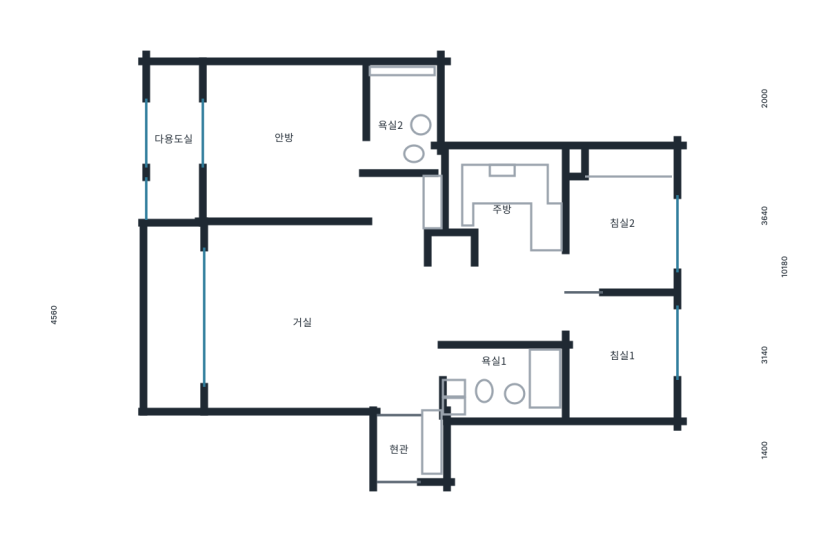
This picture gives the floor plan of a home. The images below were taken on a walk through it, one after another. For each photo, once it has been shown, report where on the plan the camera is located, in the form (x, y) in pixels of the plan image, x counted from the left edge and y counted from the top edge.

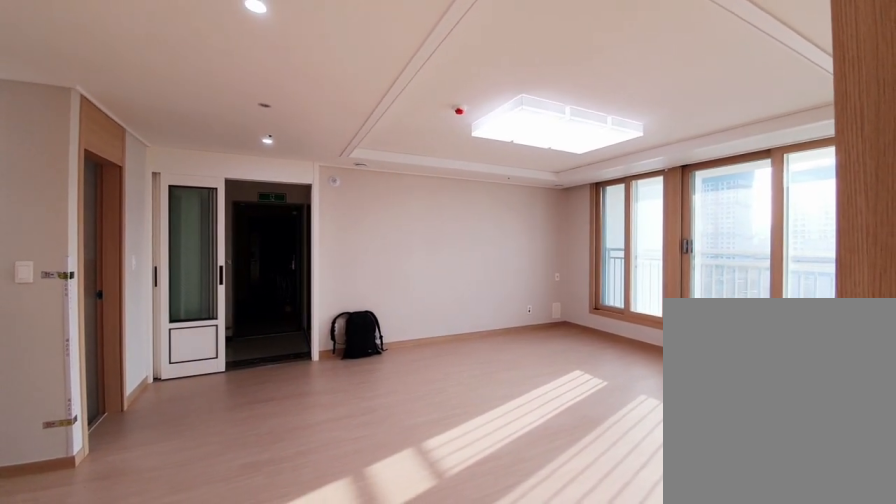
(392, 215)
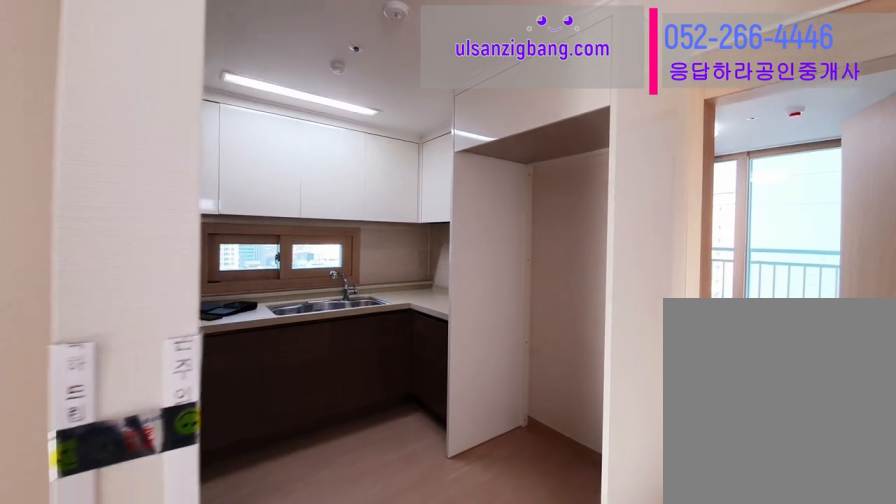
(509, 219)
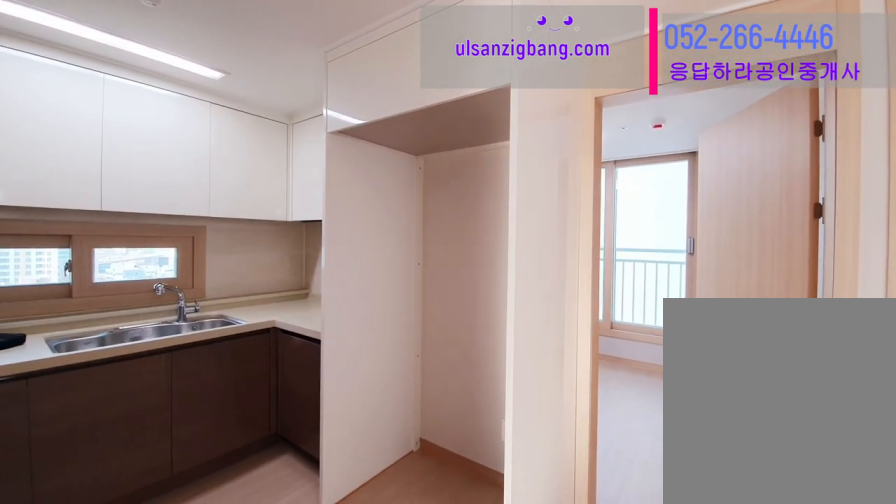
(508, 219)
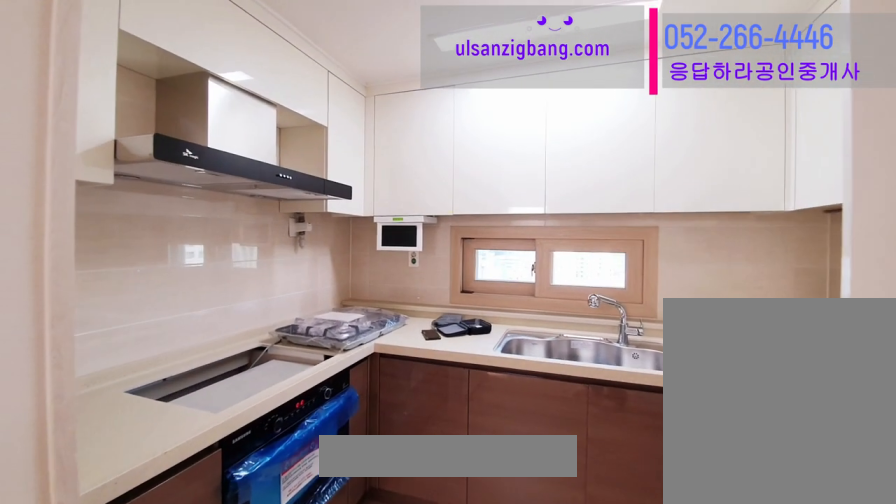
(509, 220)
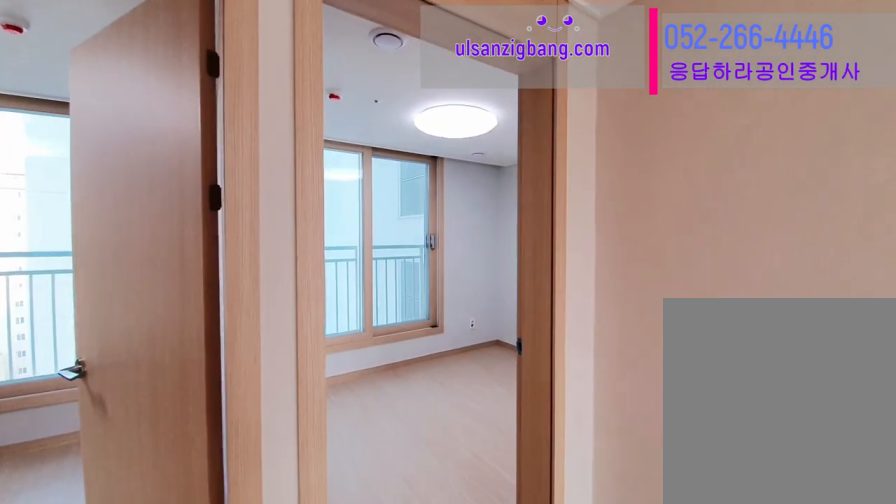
(509, 219)
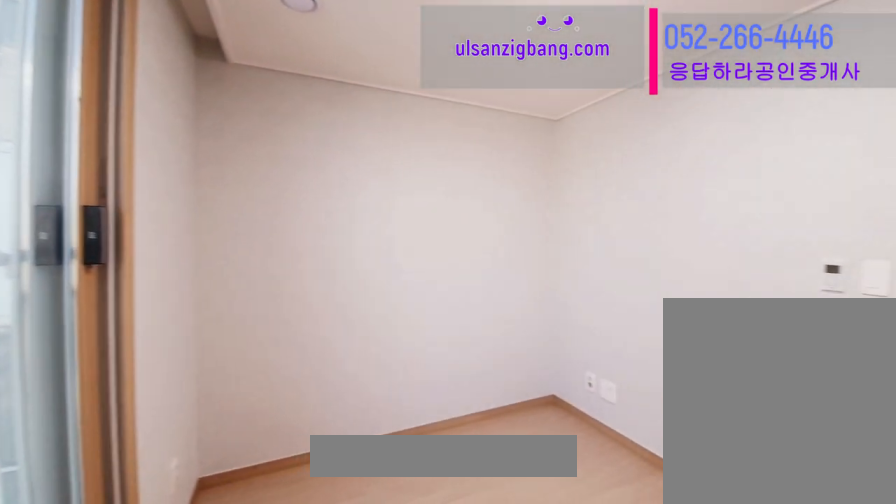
(628, 353)
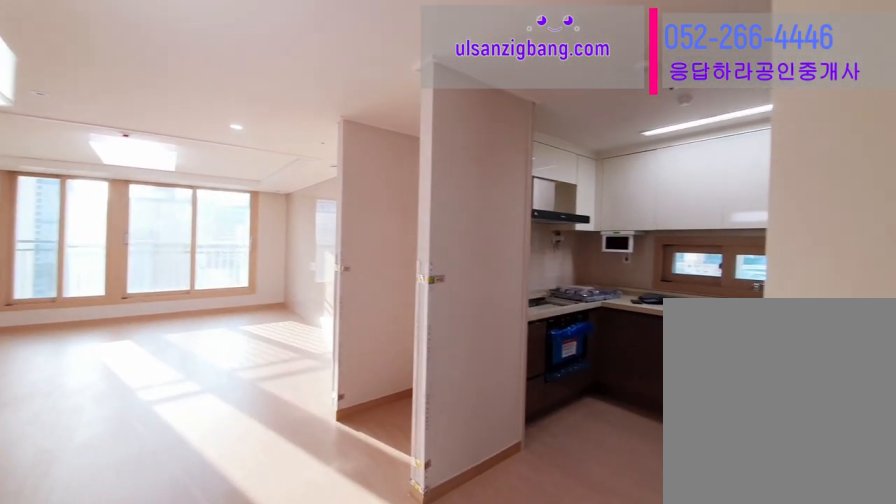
(516, 297)
